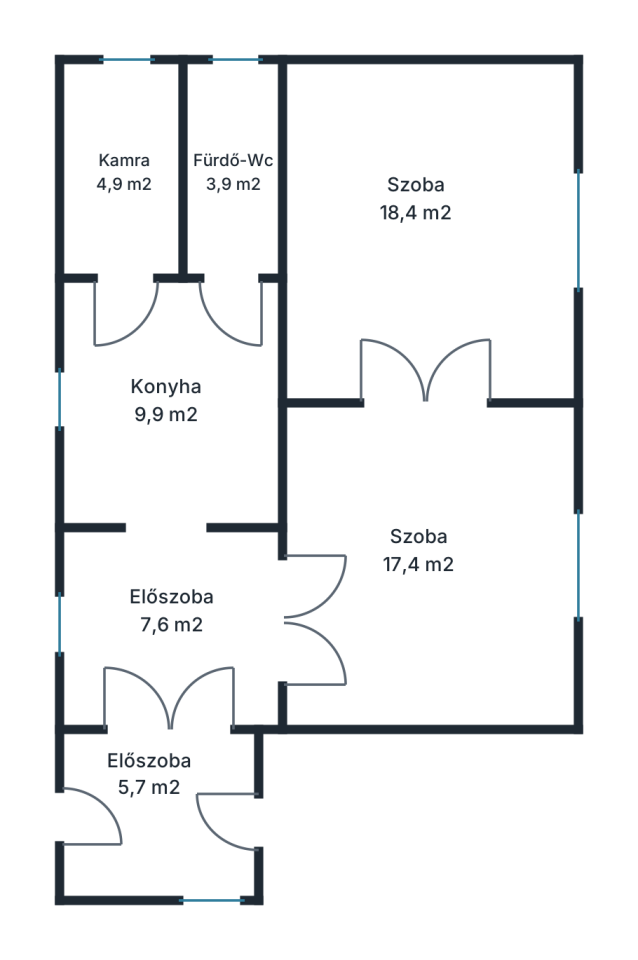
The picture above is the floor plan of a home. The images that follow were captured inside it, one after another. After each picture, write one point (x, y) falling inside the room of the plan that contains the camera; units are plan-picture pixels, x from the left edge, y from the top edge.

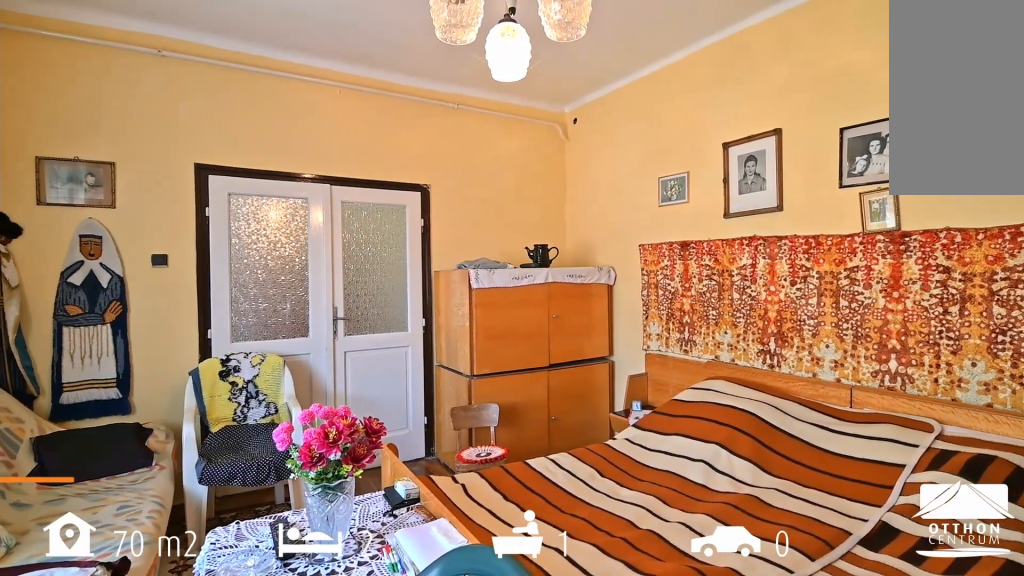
(431, 228)
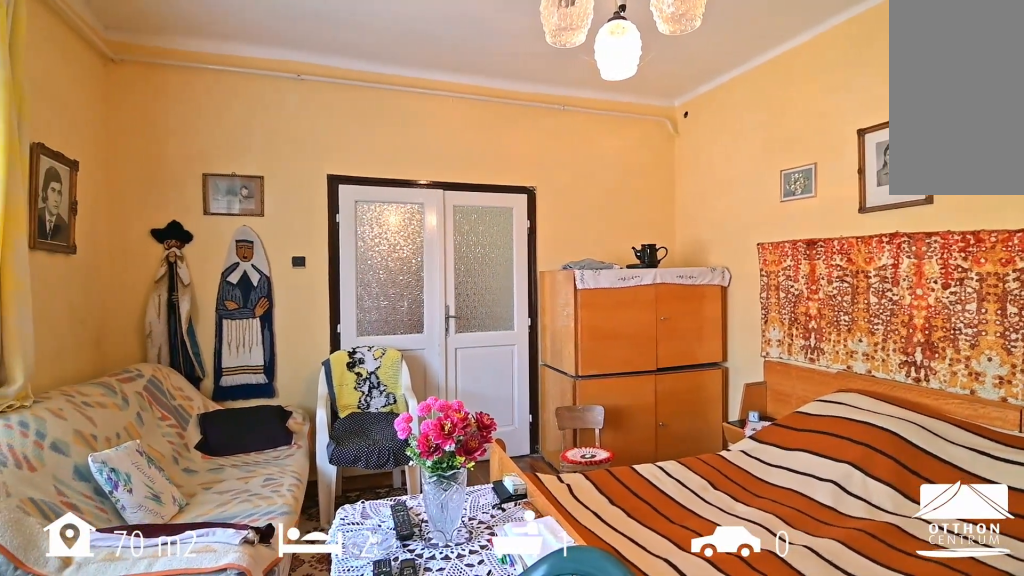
(431, 228)
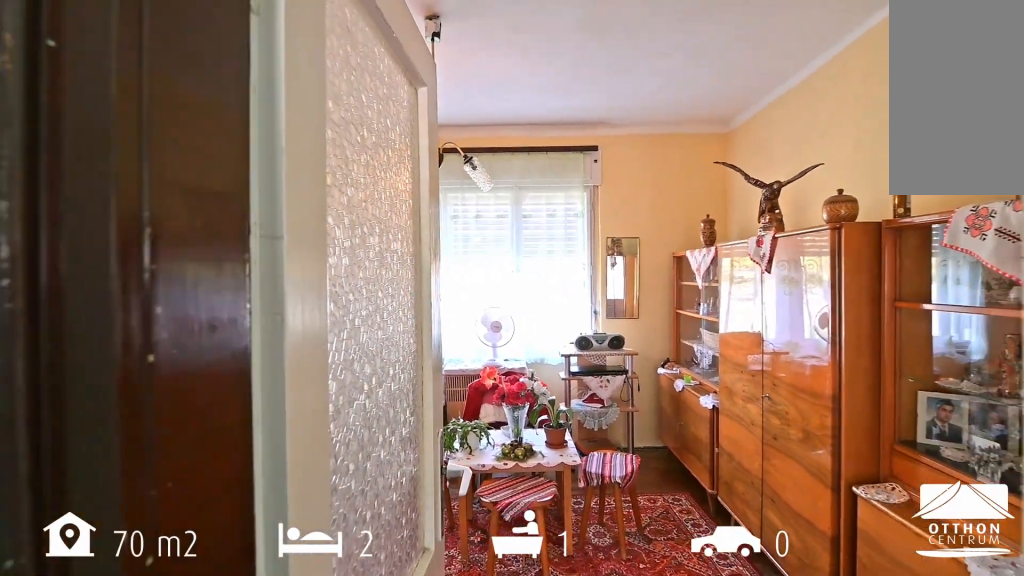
(431, 560)
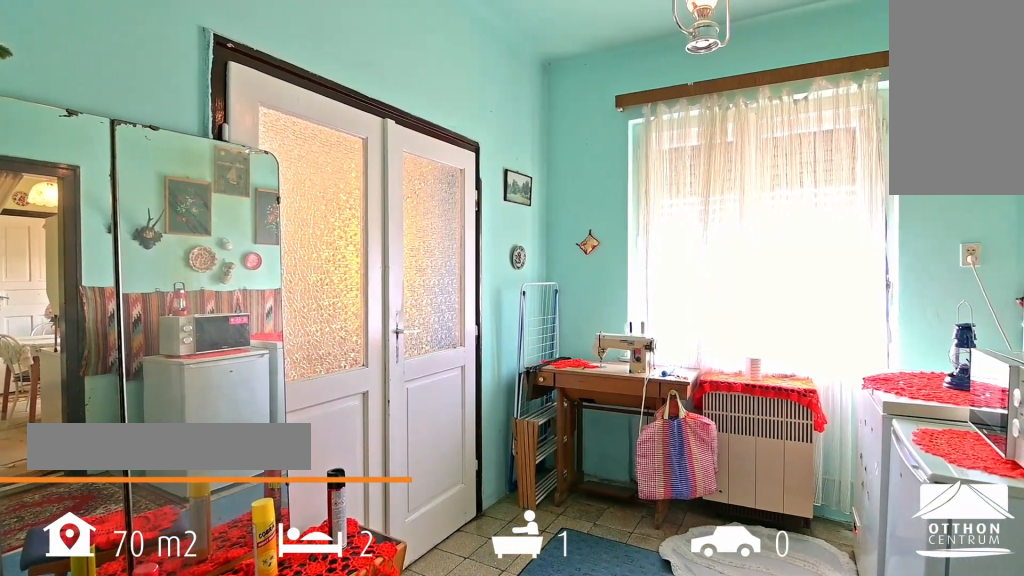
(175, 638)
